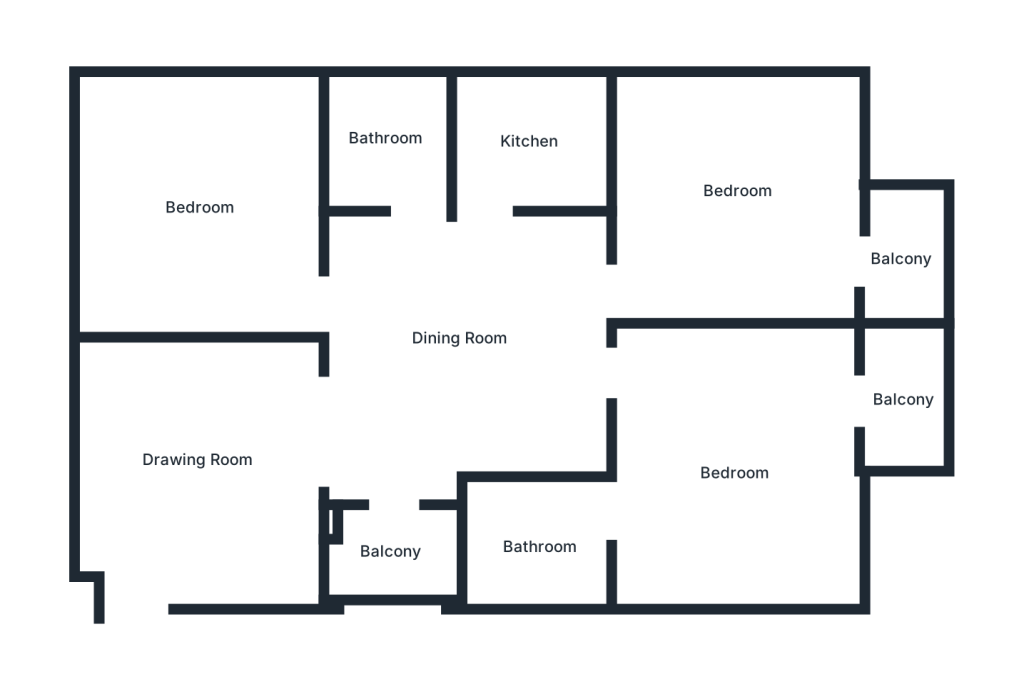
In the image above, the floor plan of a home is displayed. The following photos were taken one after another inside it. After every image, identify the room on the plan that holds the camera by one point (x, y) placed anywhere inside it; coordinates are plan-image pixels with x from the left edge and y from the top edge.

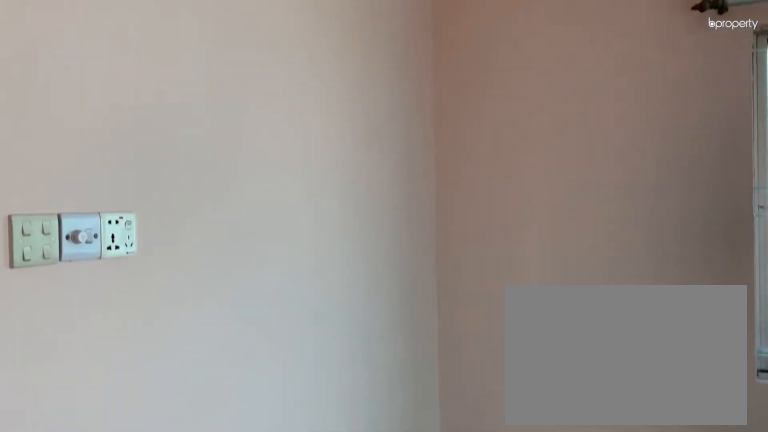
(739, 191)
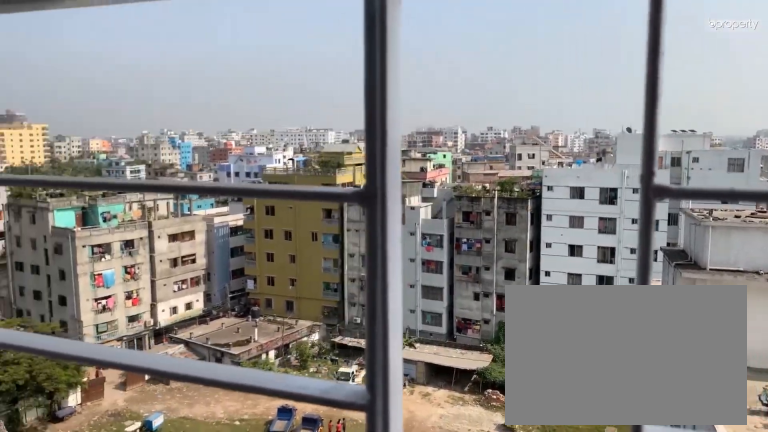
(902, 260)
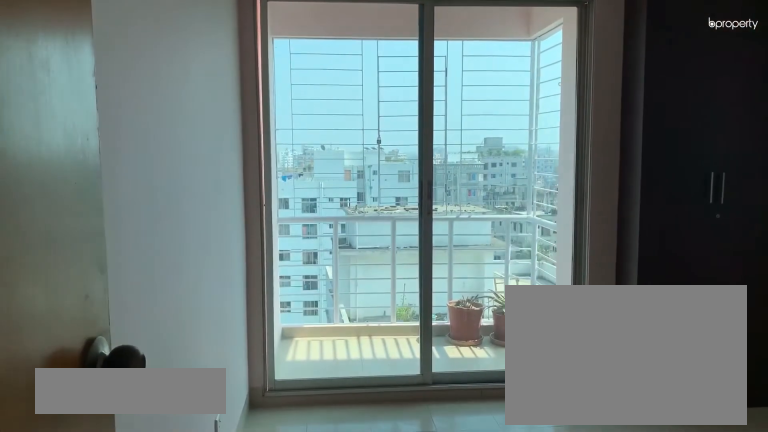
(734, 478)
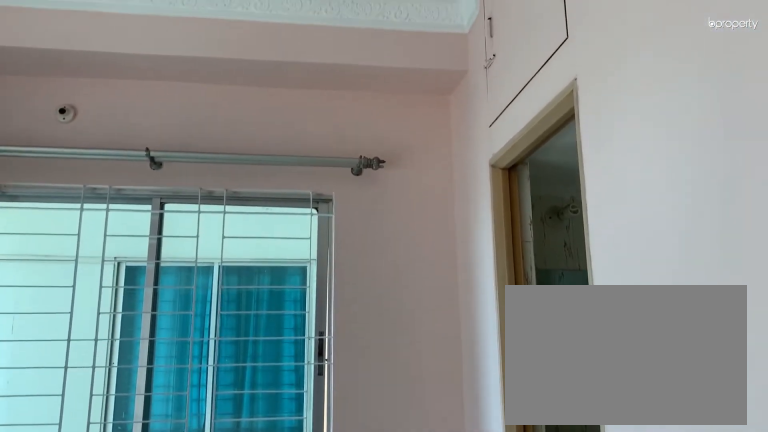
(734, 478)
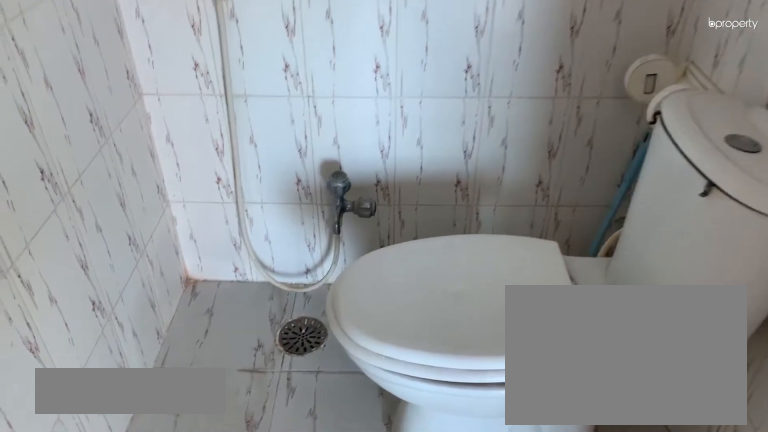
(533, 551)
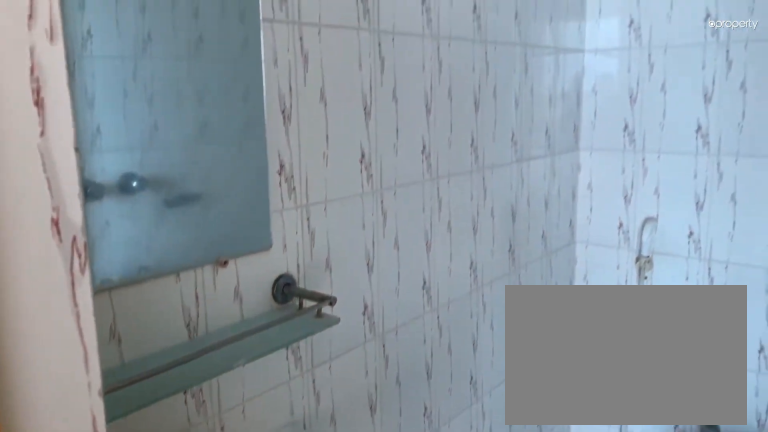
(533, 551)
